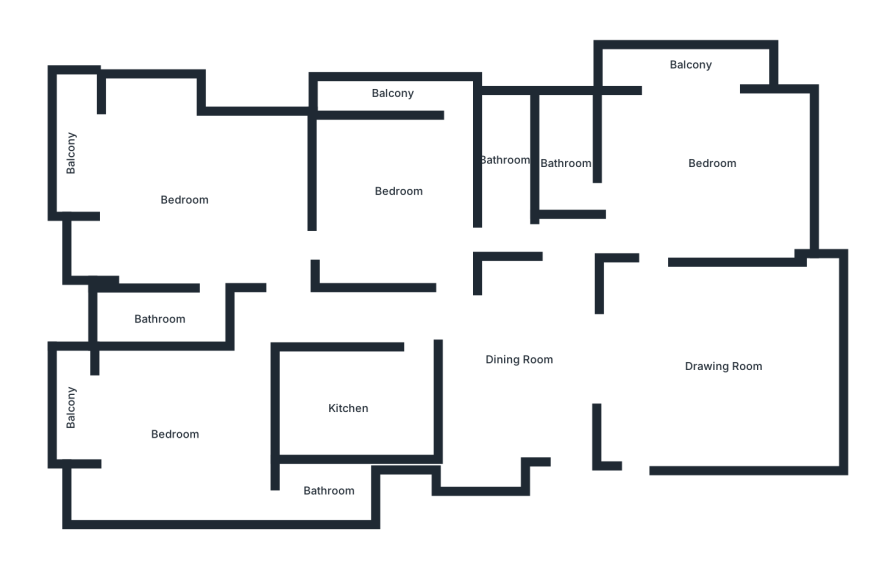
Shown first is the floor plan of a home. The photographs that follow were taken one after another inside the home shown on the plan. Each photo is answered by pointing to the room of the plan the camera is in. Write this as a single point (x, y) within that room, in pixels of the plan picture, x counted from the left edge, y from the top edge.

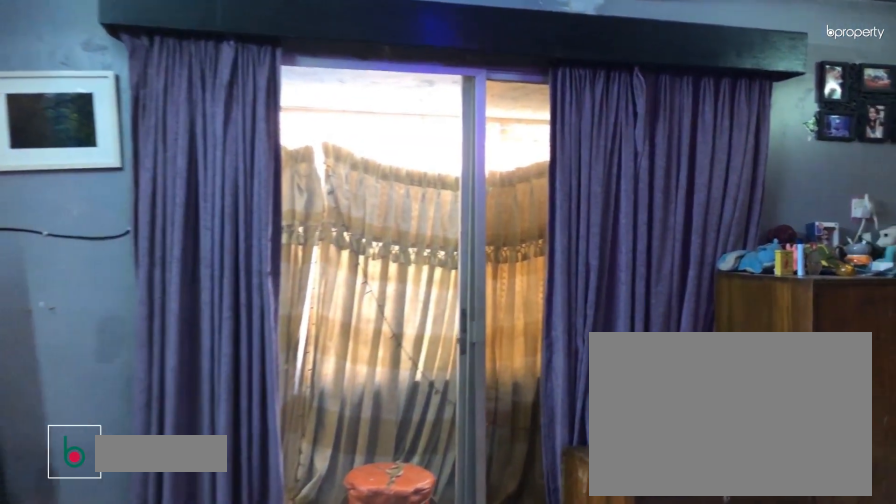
(702, 162)
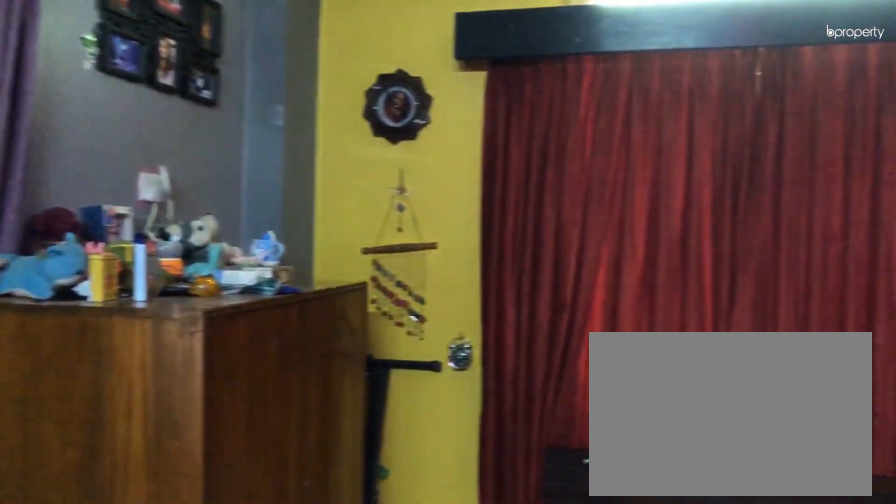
(702, 162)
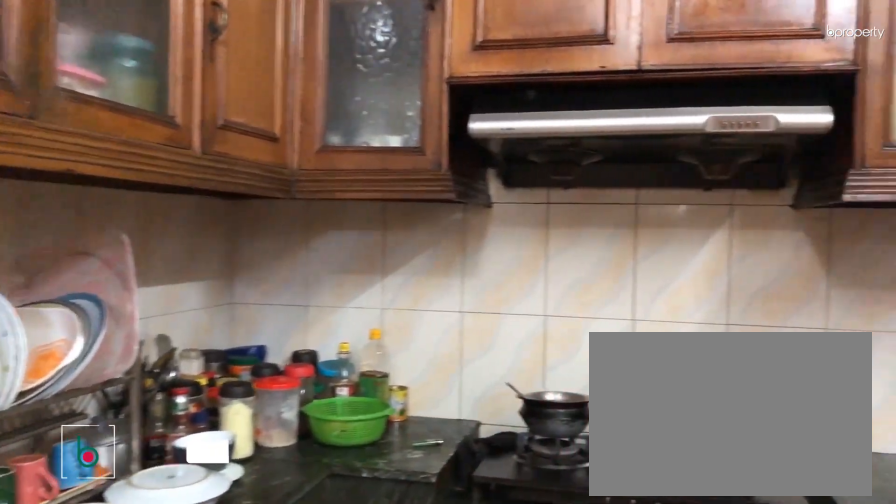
(352, 406)
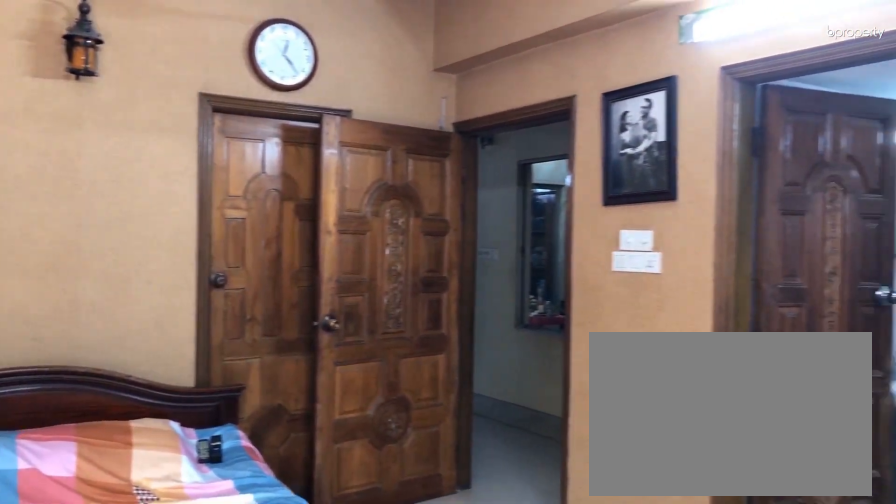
(187, 205)
